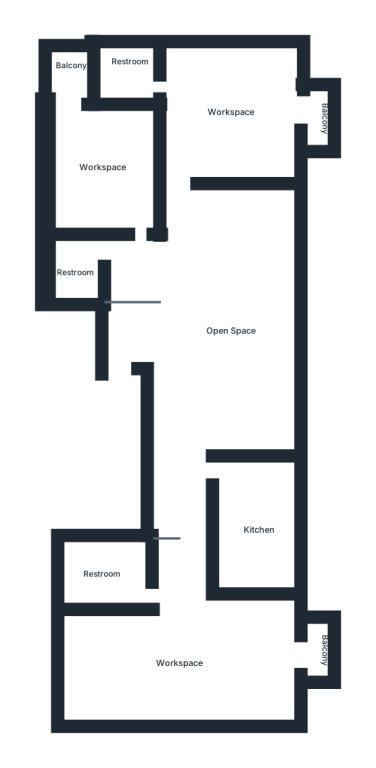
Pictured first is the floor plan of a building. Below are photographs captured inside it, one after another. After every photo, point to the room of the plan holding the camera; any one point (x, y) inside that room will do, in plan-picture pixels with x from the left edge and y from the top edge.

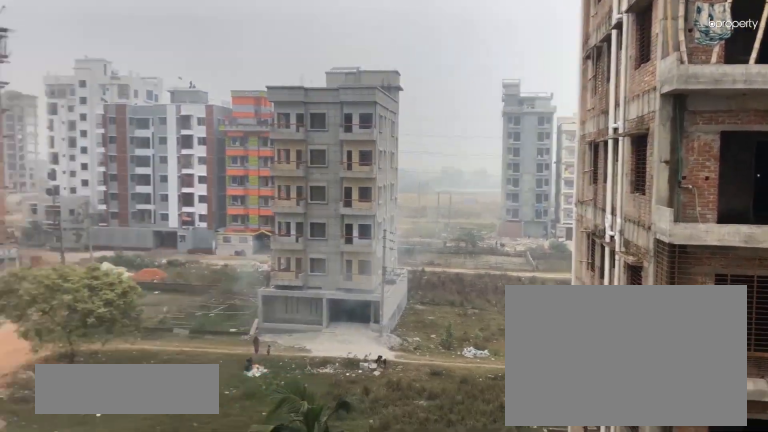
(314, 659)
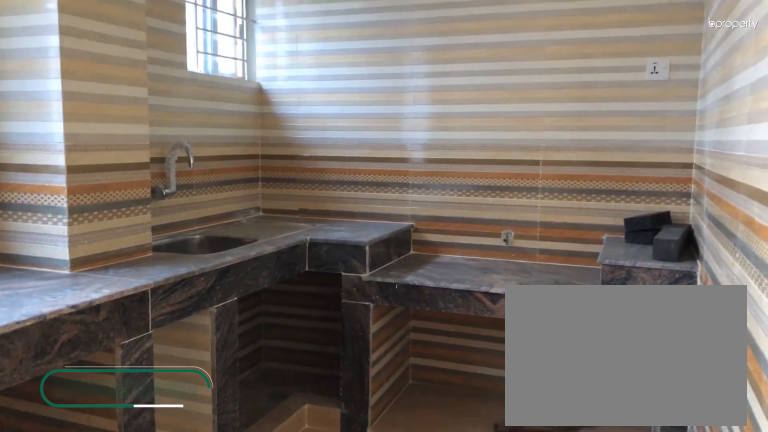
(254, 522)
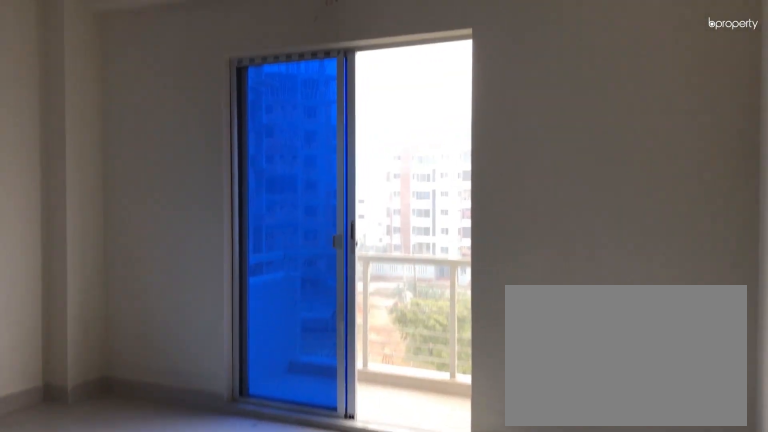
(227, 111)
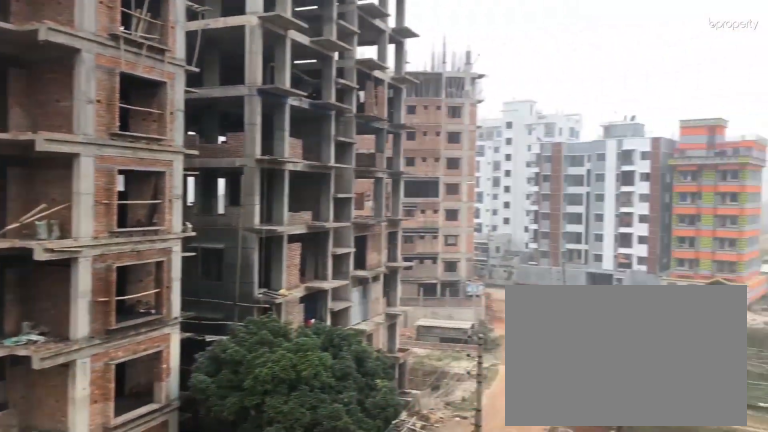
(314, 122)
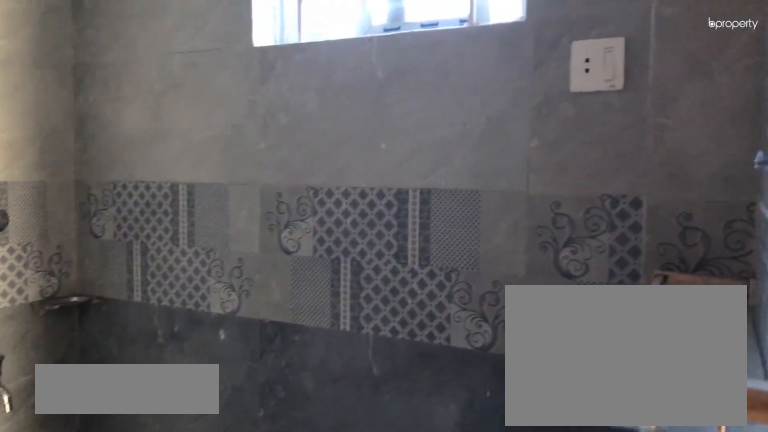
(127, 74)
